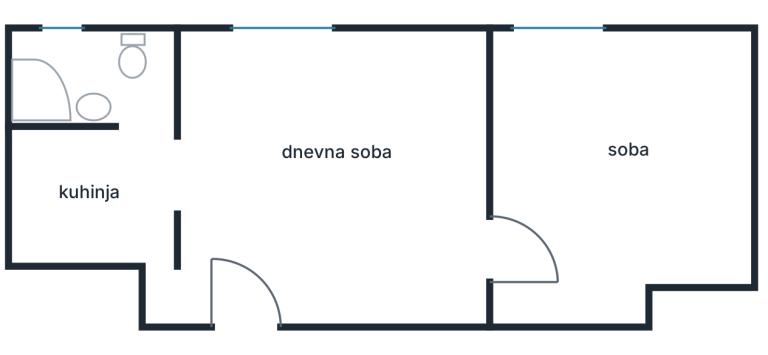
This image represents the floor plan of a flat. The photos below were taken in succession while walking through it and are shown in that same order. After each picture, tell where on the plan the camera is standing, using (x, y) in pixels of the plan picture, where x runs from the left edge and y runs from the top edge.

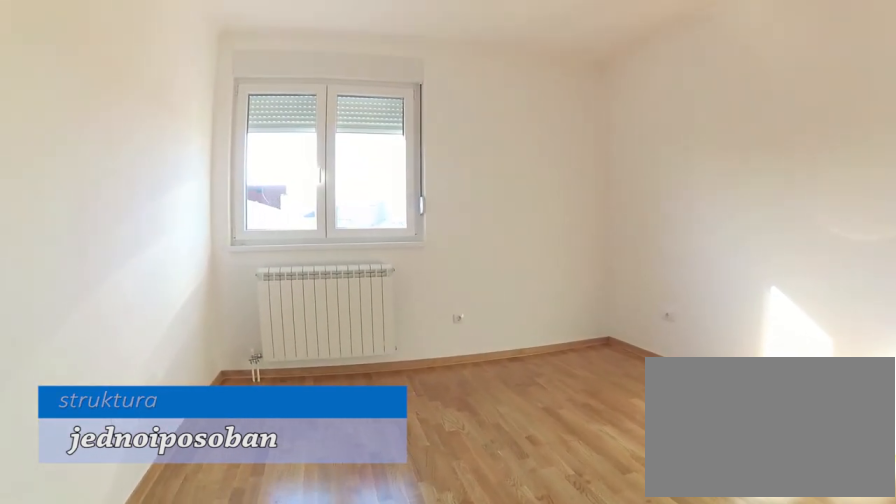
(554, 276)
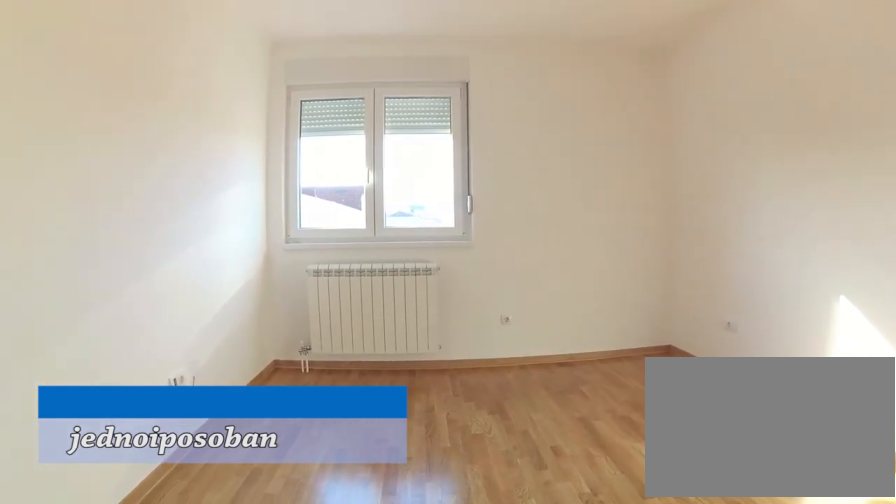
(570, 272)
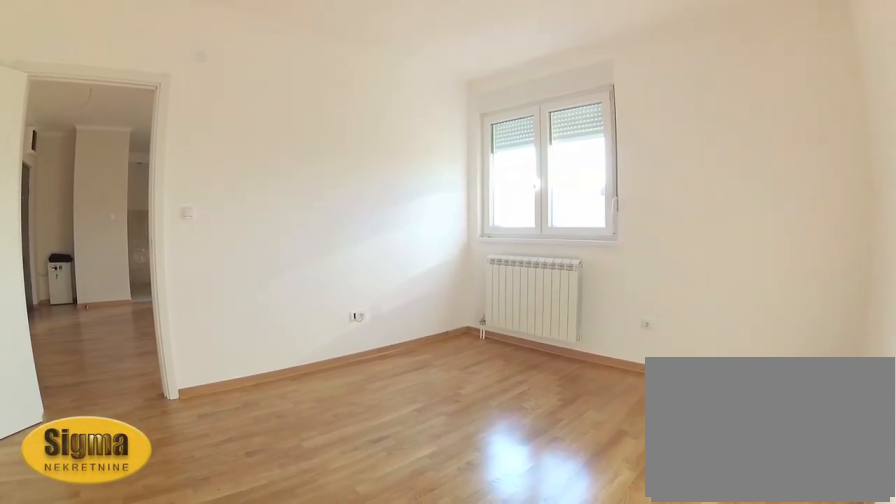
(699, 261)
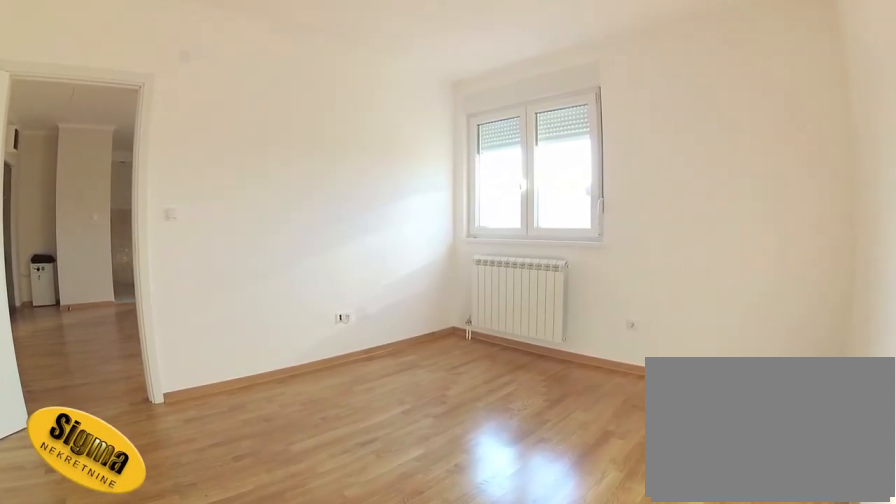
(716, 253)
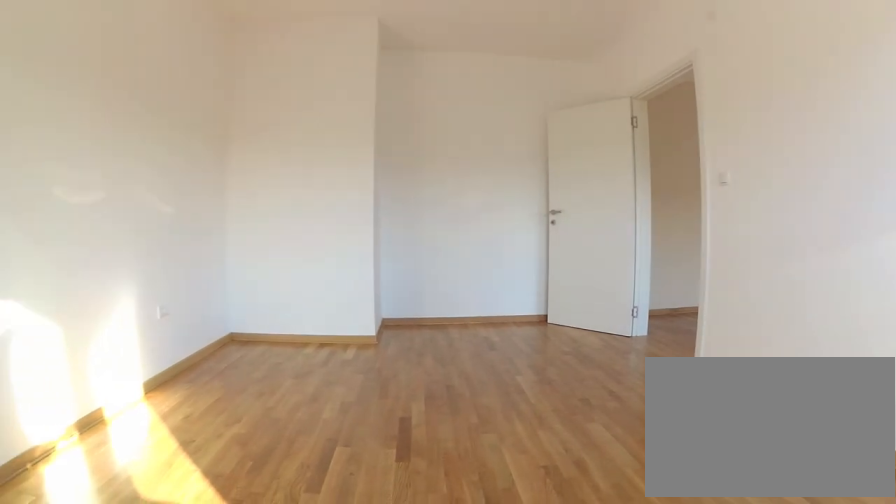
(634, 63)
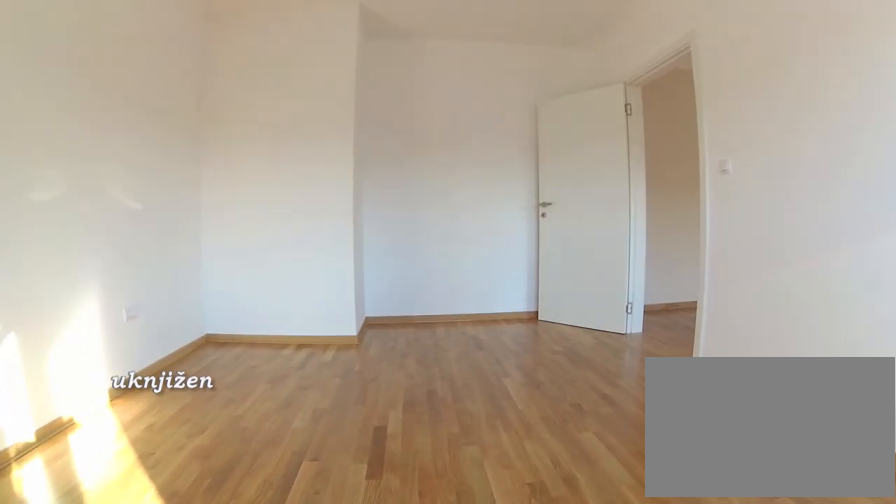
(626, 75)
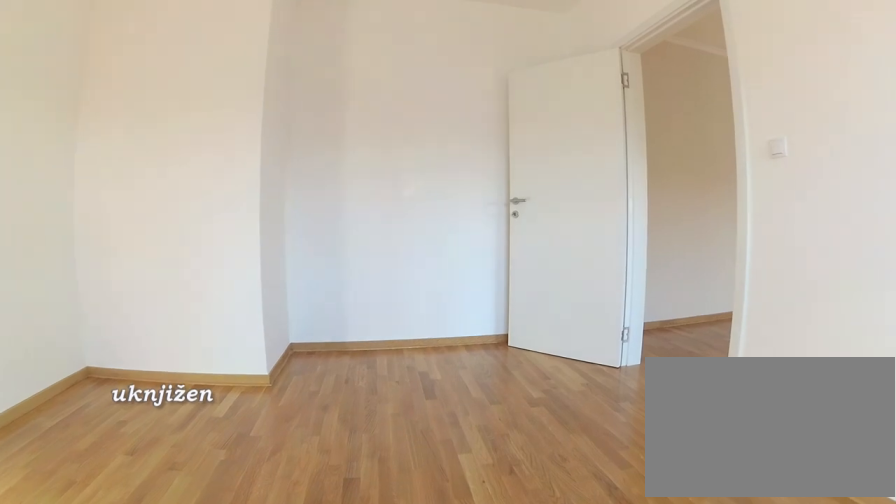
(613, 117)
